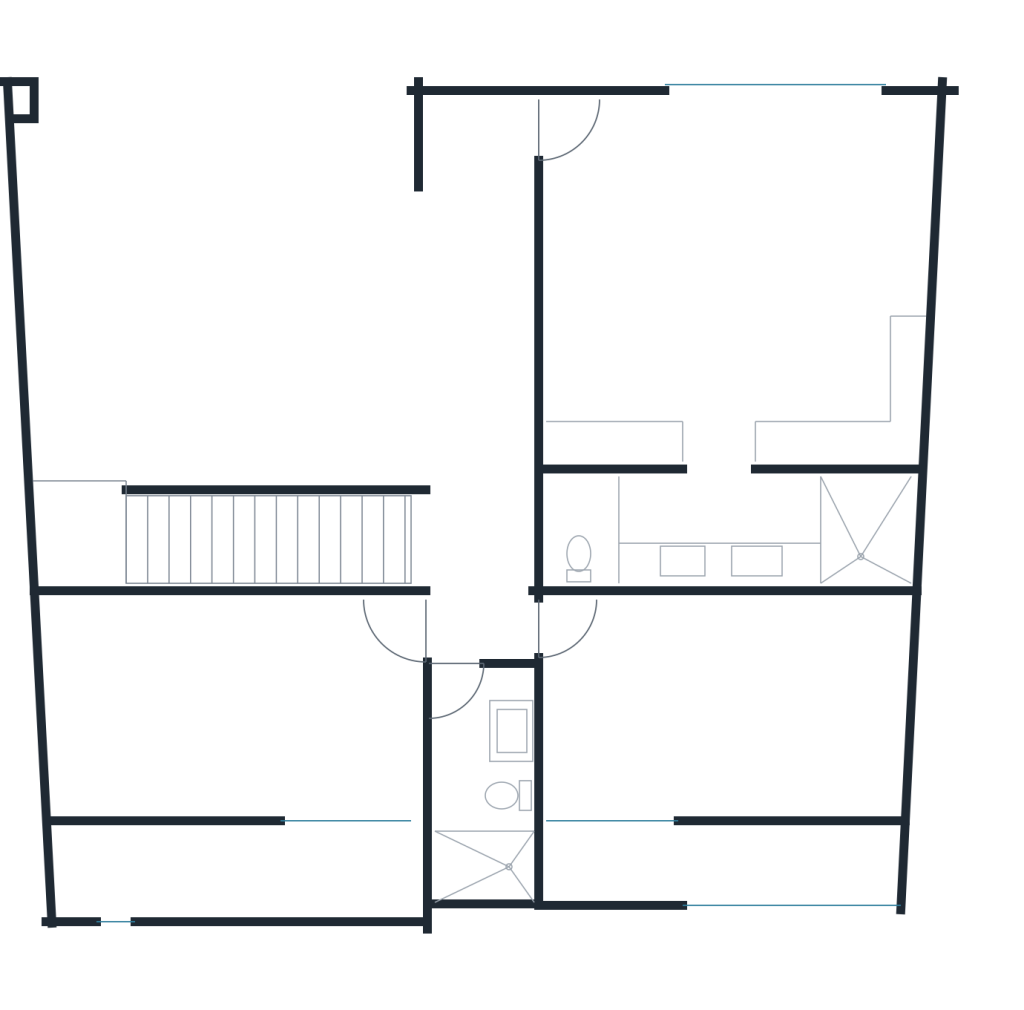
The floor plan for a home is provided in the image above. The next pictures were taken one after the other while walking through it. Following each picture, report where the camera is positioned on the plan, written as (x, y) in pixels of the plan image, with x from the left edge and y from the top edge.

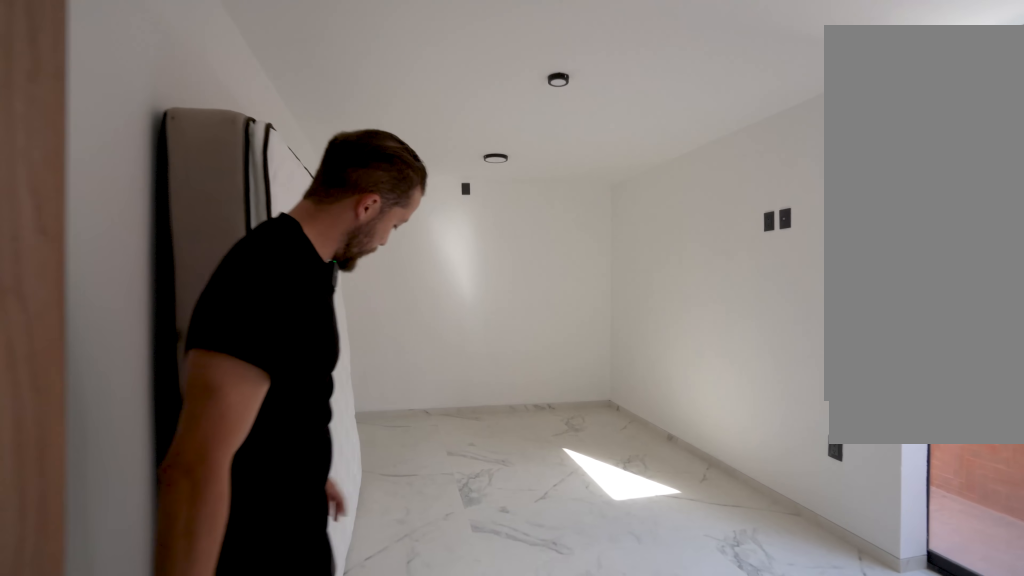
(509, 628)
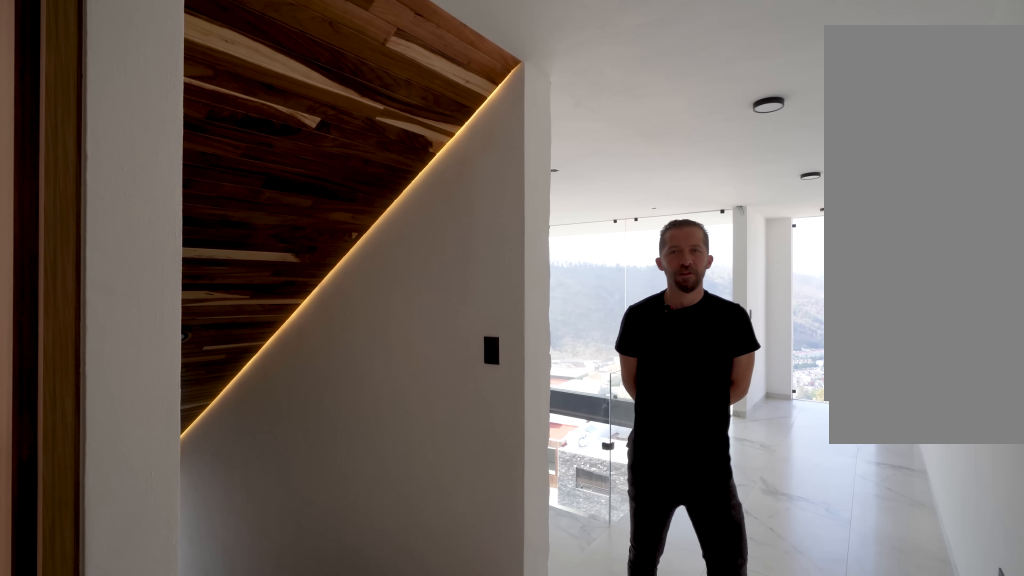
(503, 584)
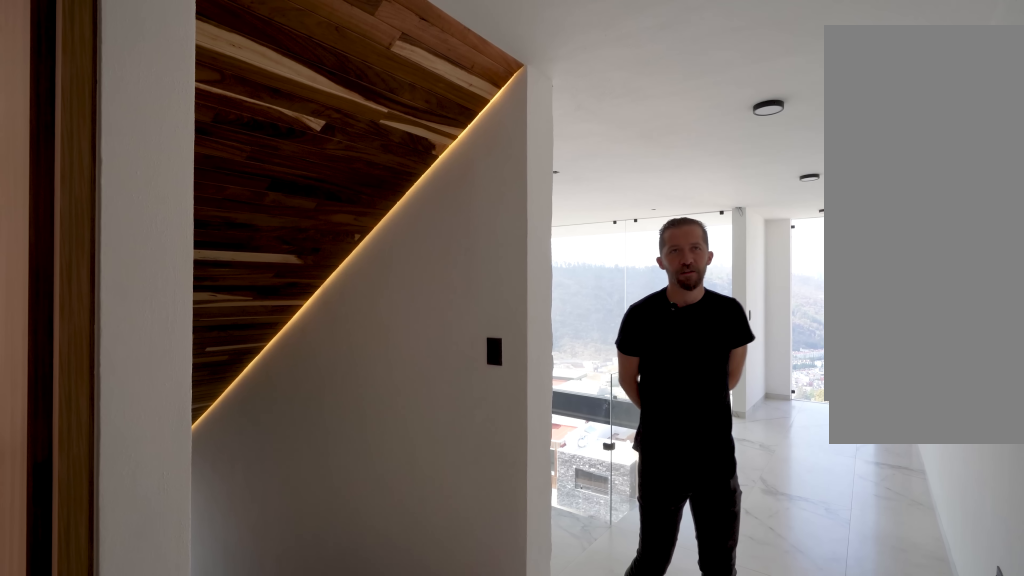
(503, 584)
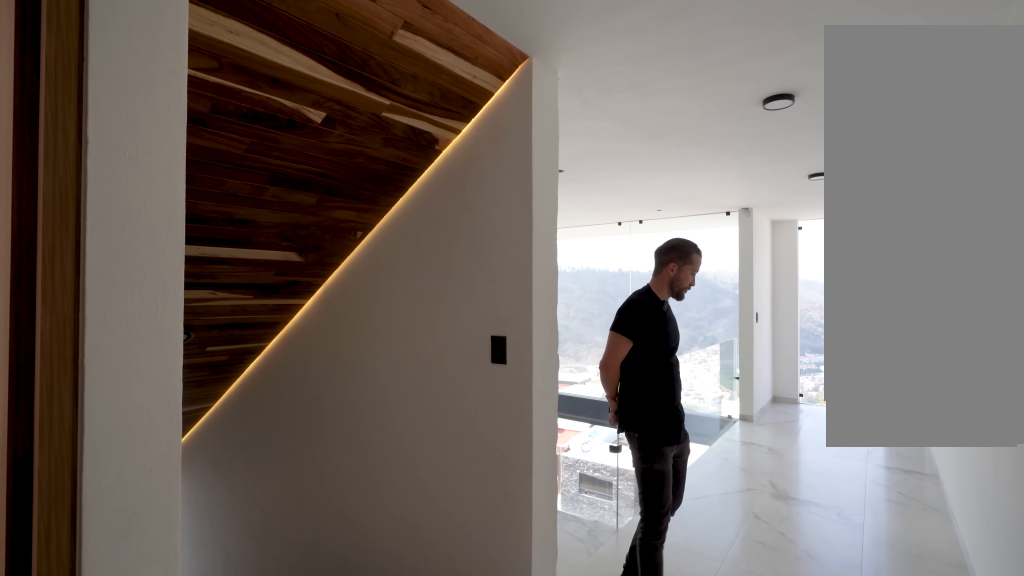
(501, 582)
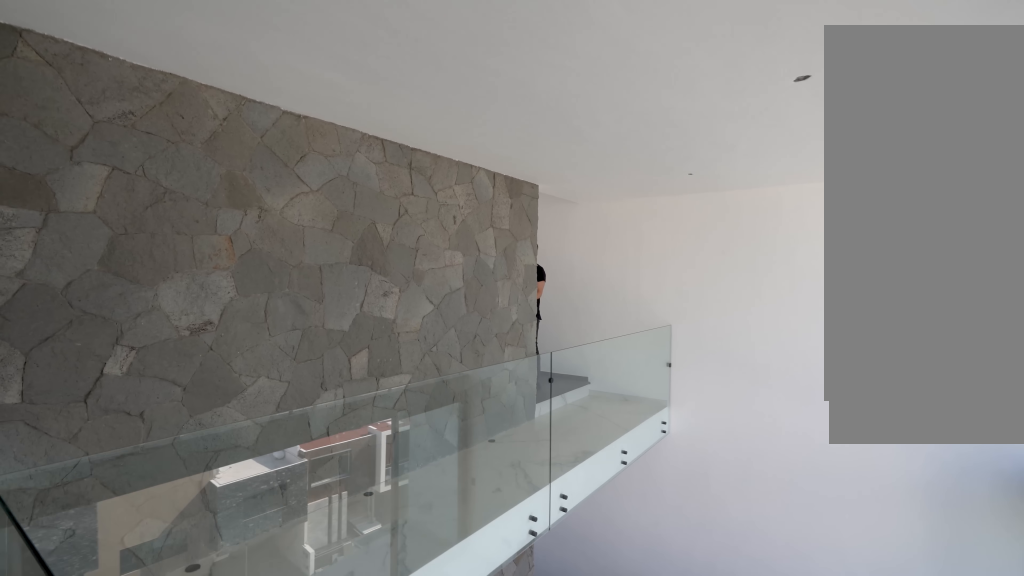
(461, 311)
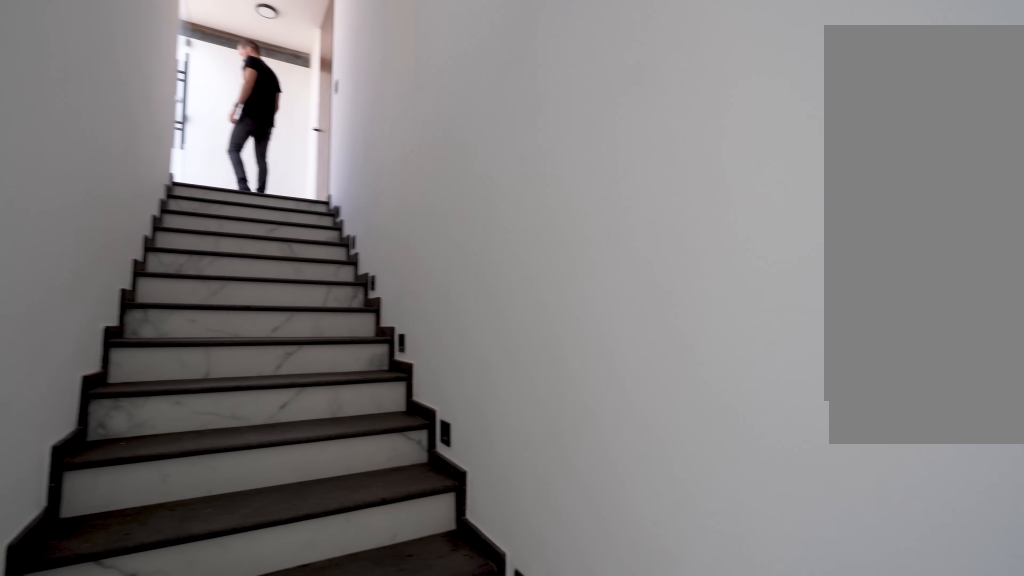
(69, 509)
